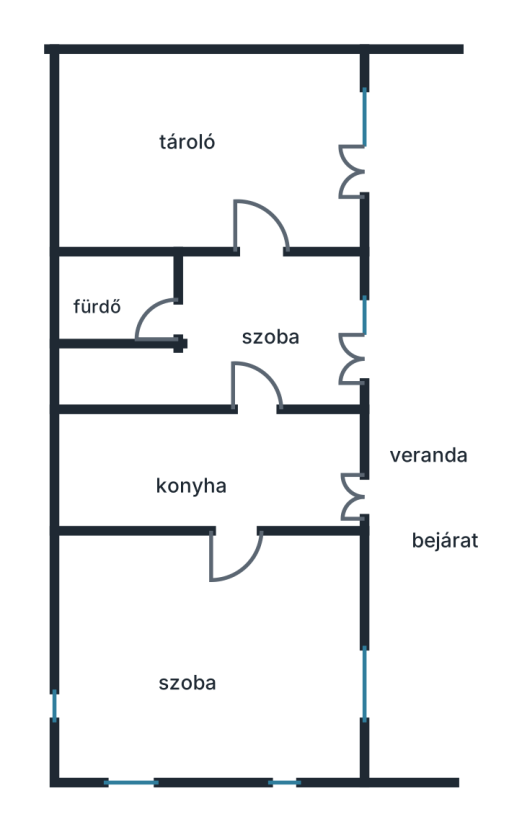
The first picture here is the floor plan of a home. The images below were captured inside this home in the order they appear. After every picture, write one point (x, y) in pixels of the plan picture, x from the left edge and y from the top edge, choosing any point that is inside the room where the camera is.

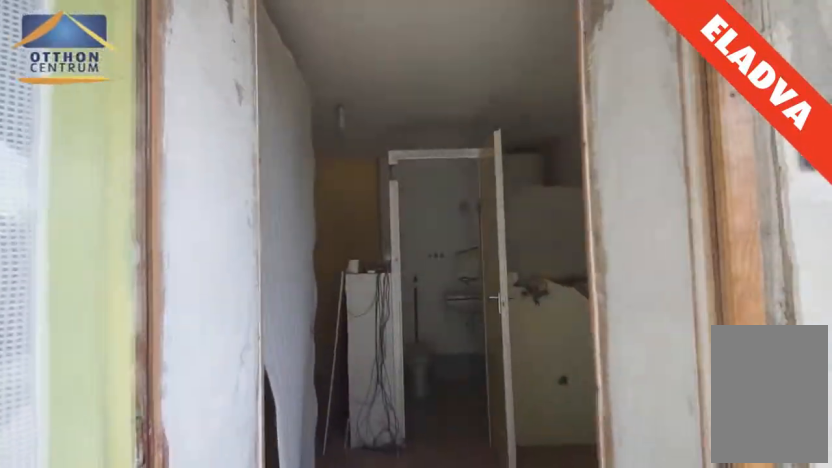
(393, 336)
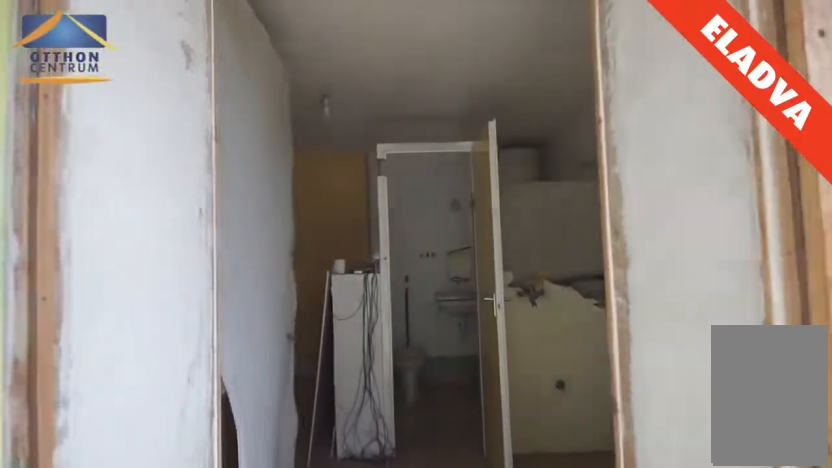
(377, 334)
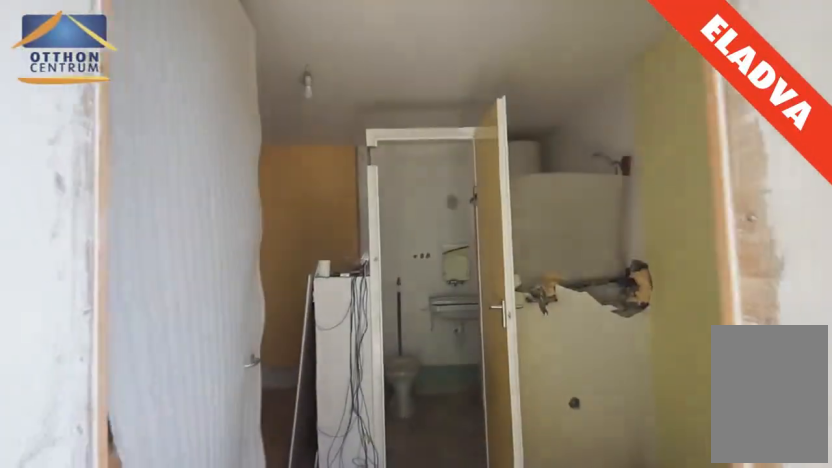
(352, 335)
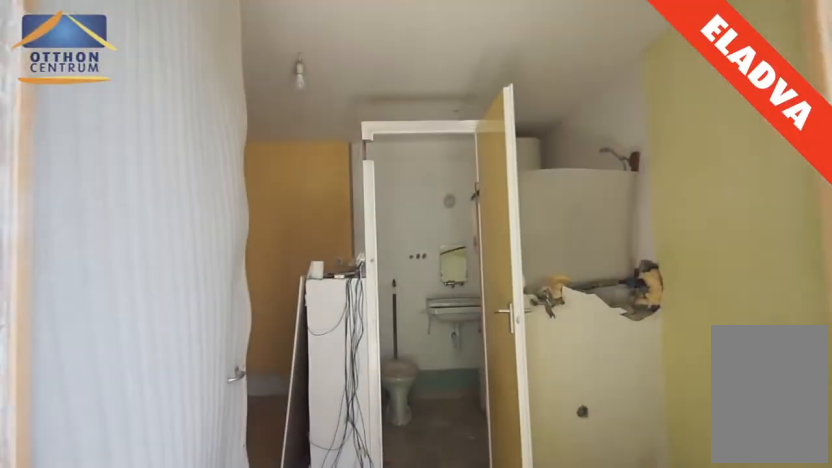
(341, 337)
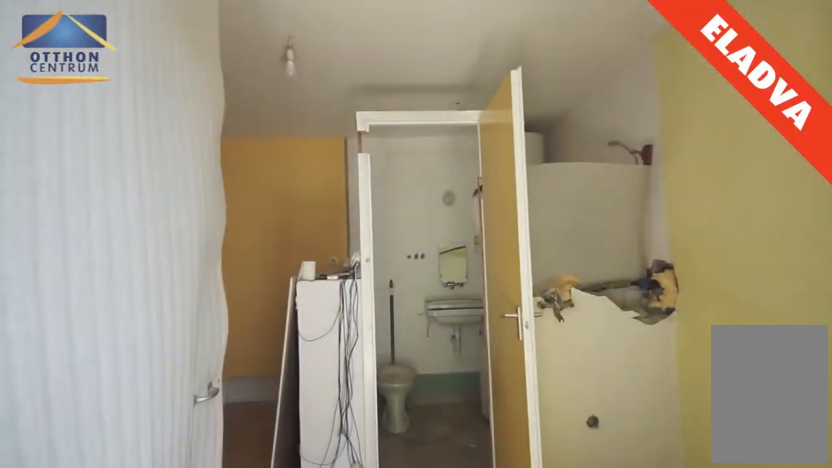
(331, 339)
